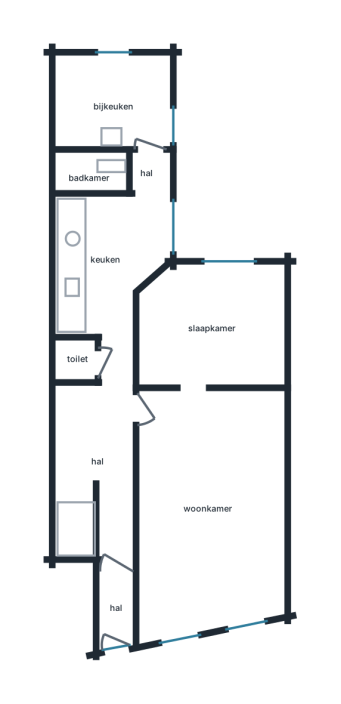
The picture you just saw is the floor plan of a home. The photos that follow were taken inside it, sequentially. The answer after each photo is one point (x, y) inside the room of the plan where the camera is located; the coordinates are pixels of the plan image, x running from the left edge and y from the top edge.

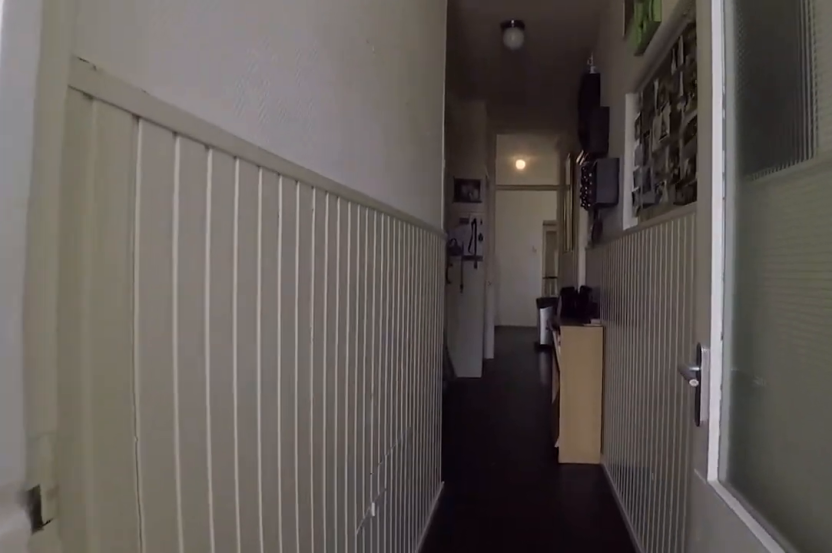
(105, 476)
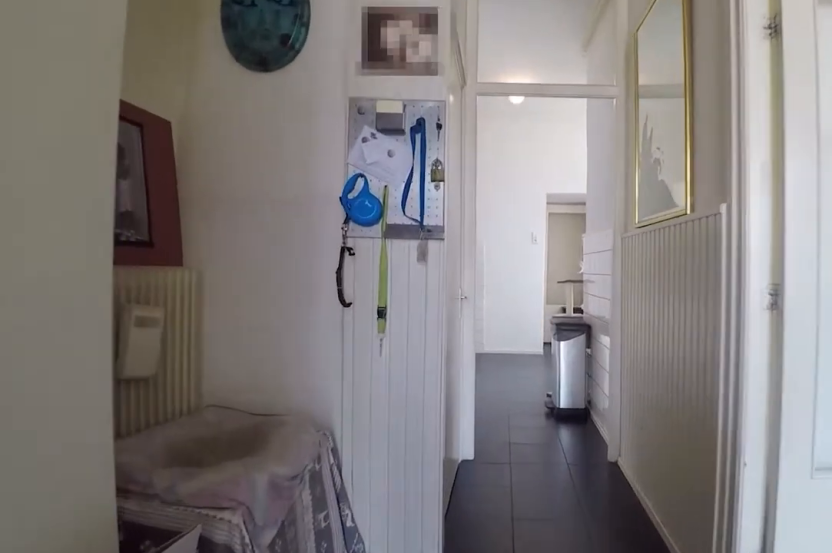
(105, 476)
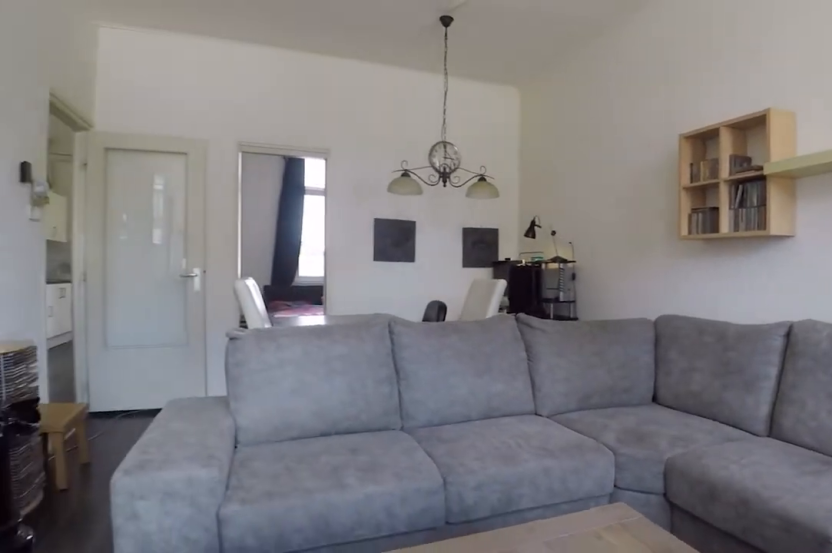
(281, 502)
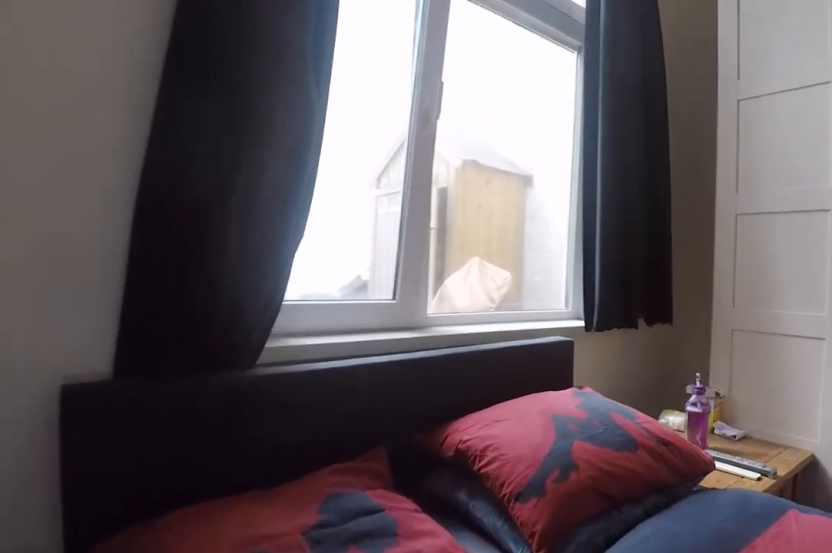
(213, 327)
